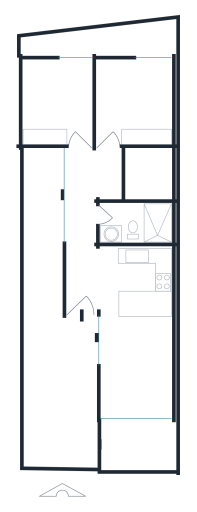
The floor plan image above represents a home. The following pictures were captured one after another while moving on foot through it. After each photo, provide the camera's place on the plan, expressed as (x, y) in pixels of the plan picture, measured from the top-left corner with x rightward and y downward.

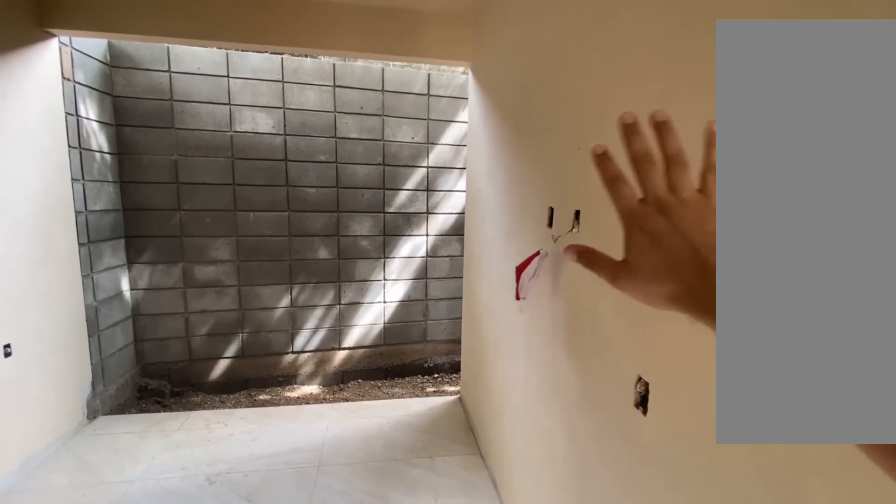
(79, 133)
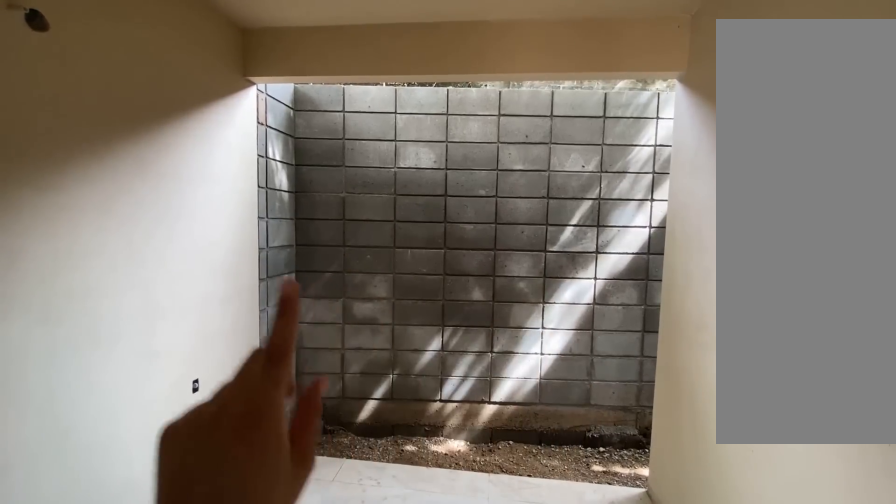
(79, 133)
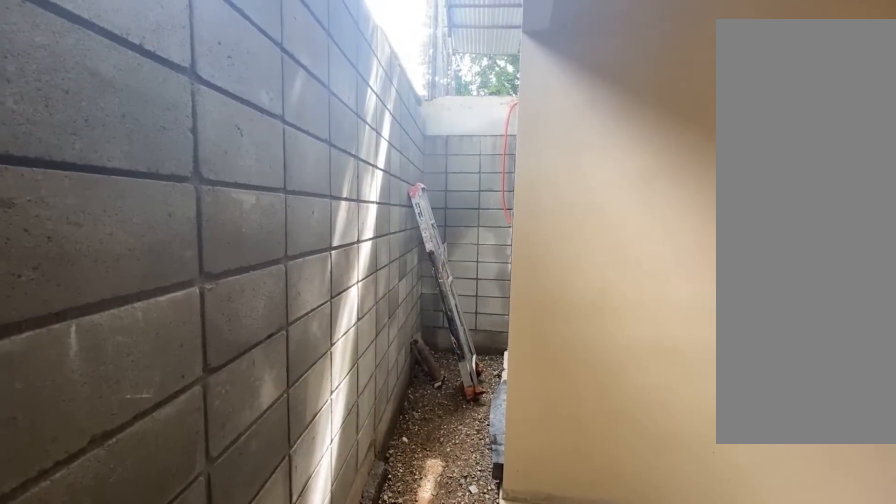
(33, 64)
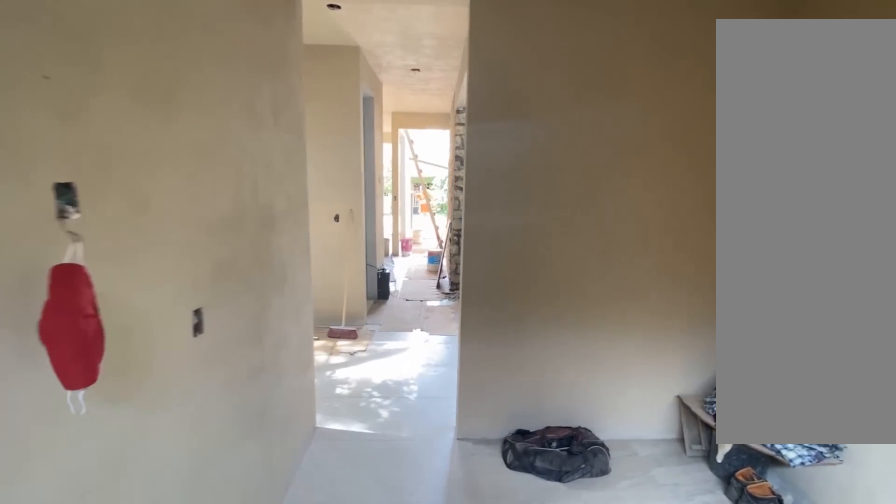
(80, 77)
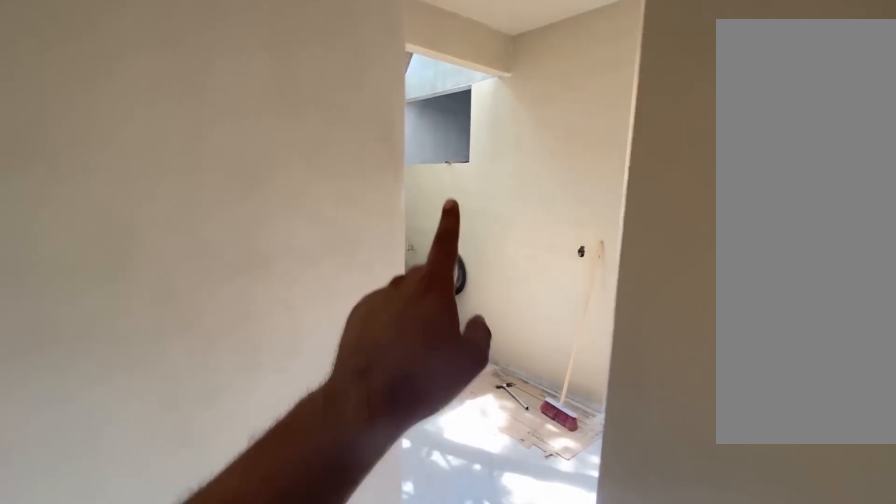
(55, 114)
